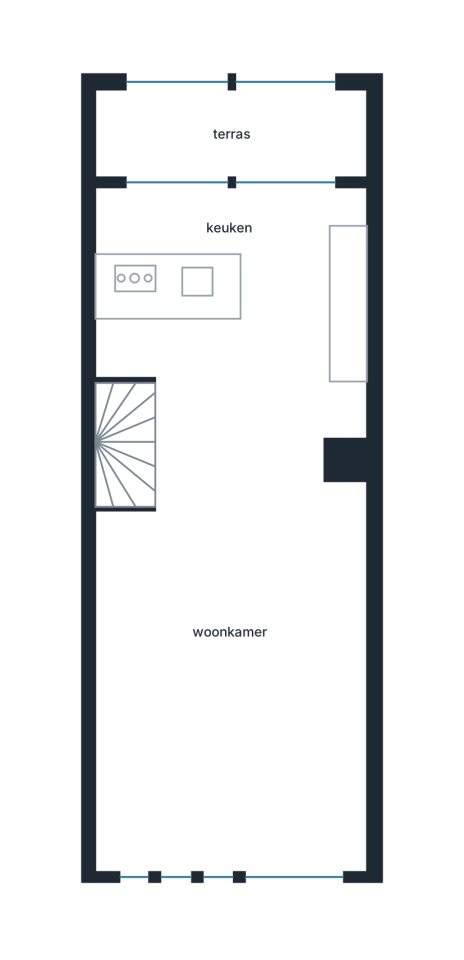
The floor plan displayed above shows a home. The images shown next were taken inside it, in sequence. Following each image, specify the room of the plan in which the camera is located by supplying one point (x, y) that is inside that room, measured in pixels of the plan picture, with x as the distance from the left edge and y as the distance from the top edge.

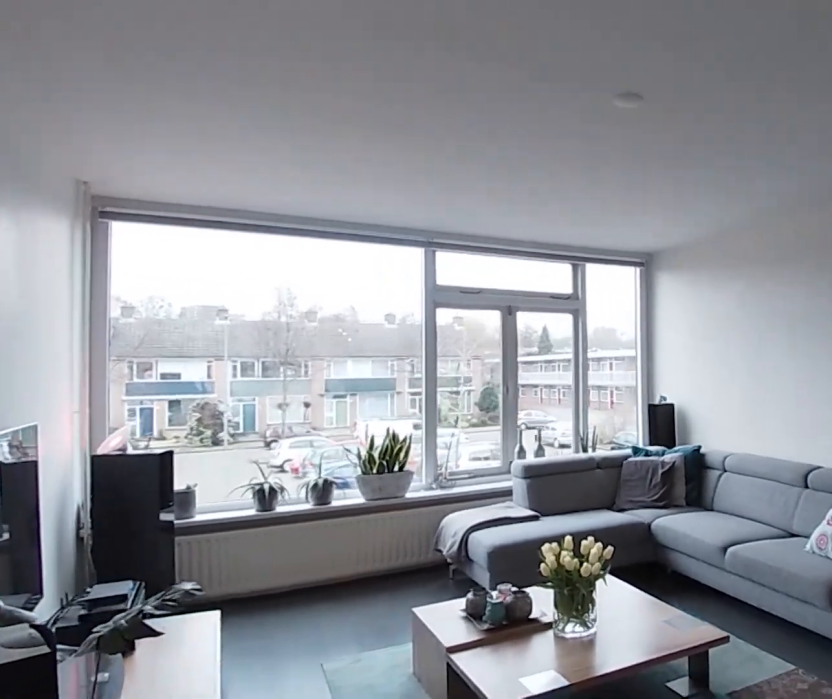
(275, 420)
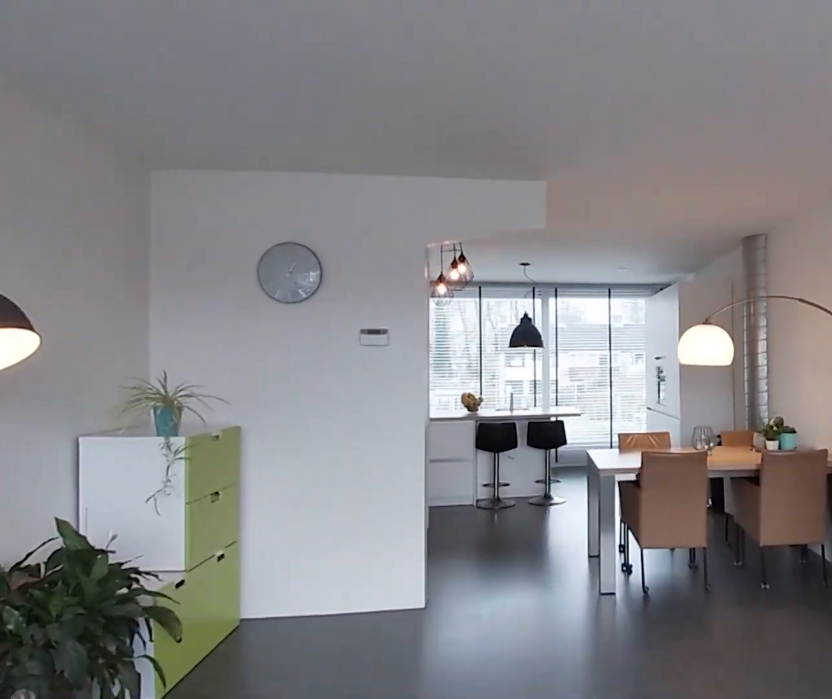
(275, 420)
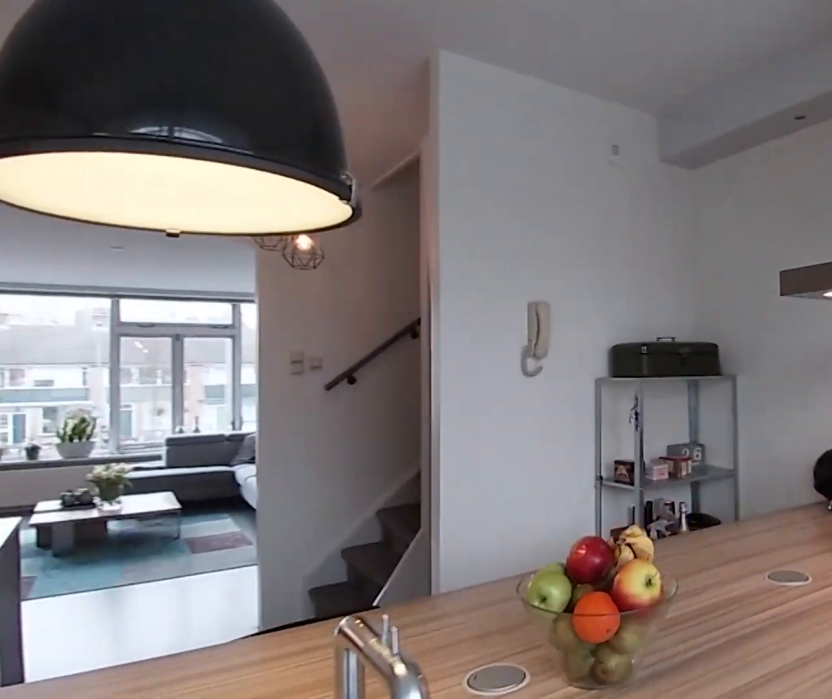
(230, 282)
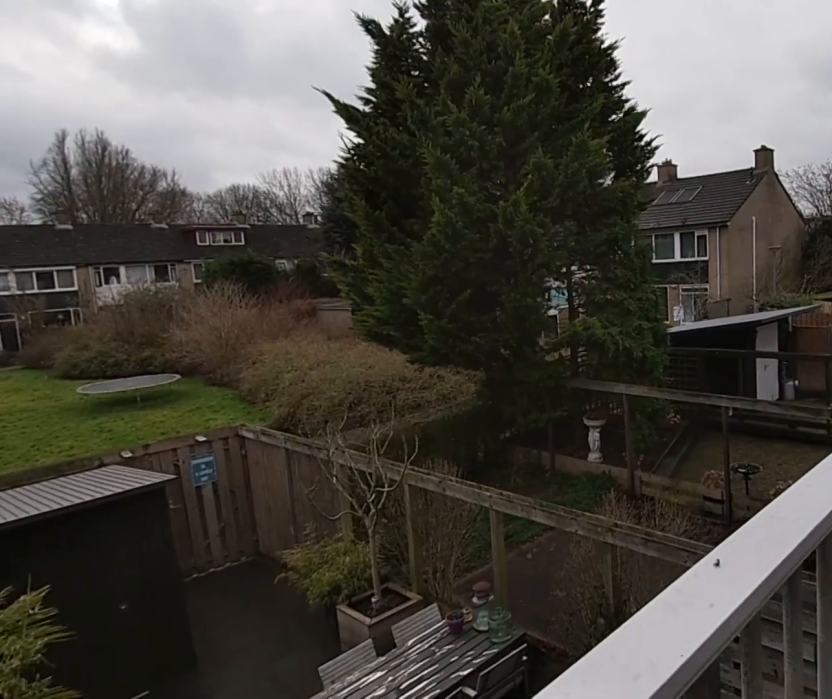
(230, 132)
